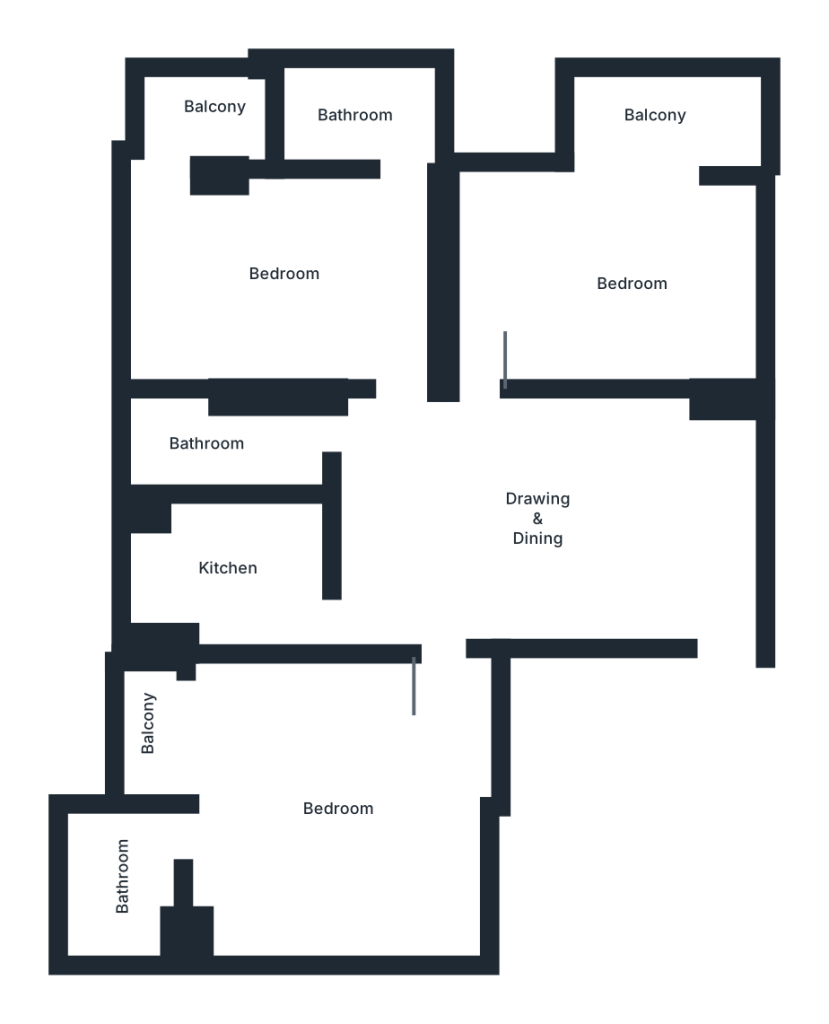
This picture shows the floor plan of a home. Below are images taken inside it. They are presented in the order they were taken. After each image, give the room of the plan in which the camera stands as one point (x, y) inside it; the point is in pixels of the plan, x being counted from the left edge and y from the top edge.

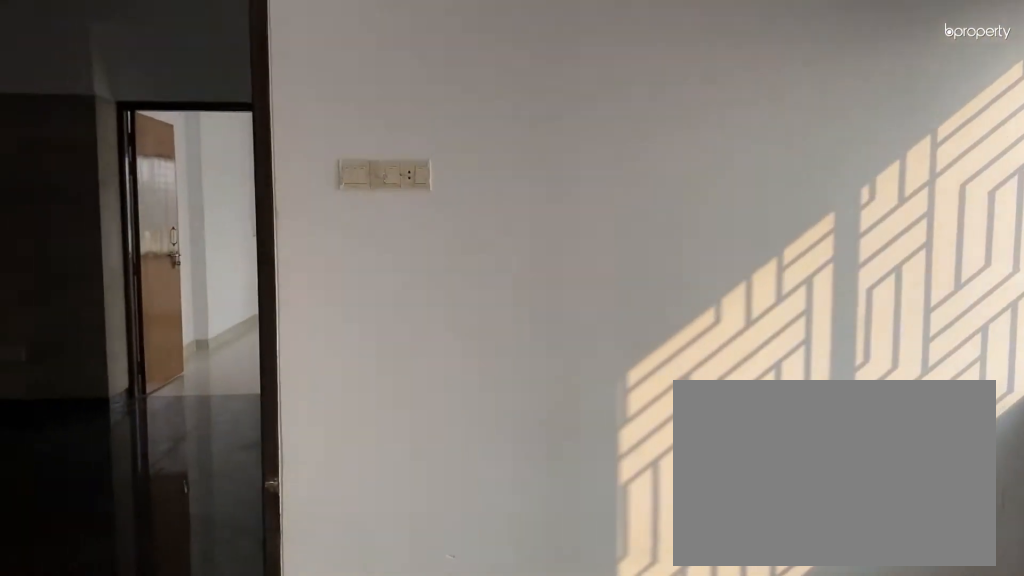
(292, 269)
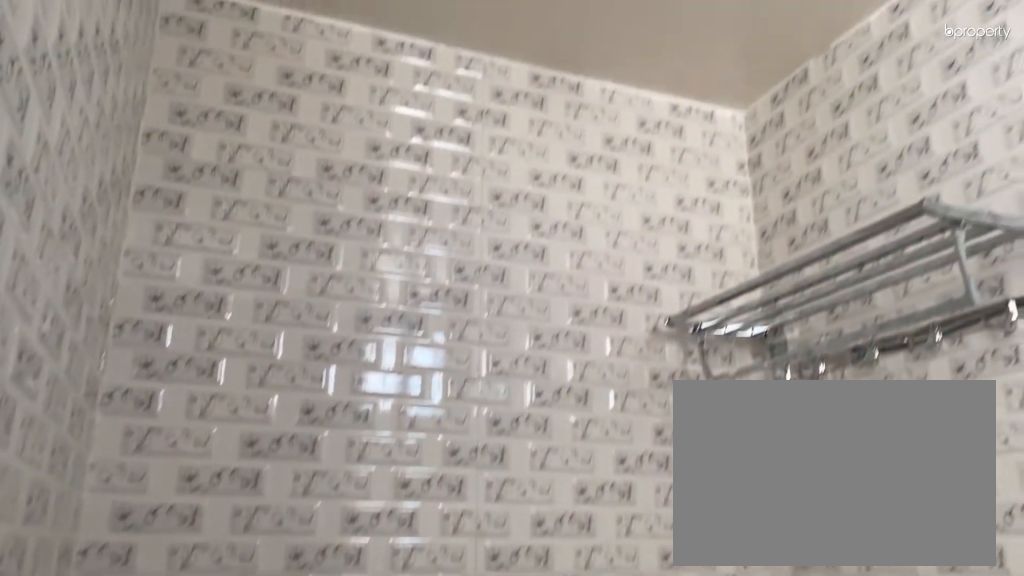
(354, 109)
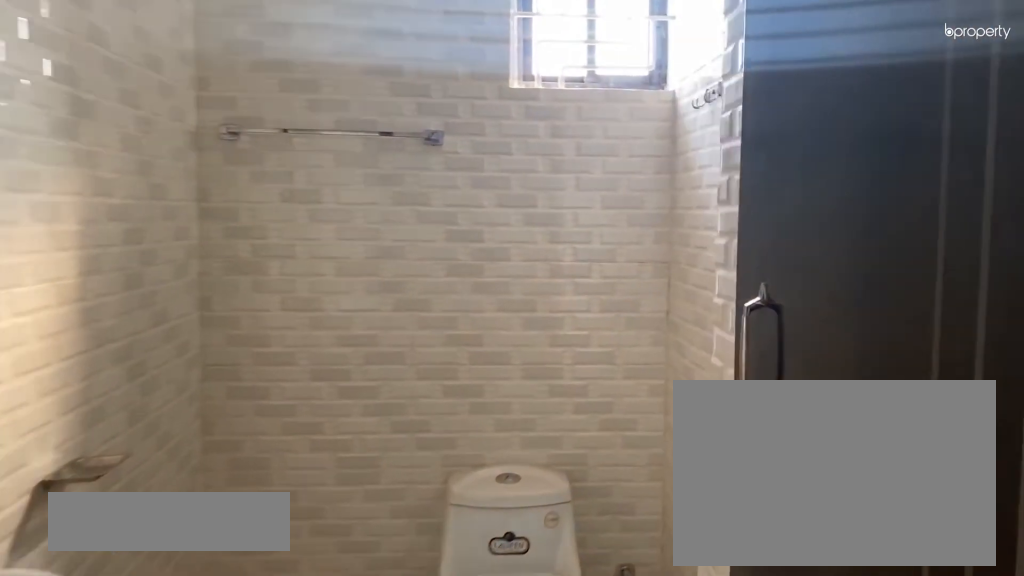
(226, 443)
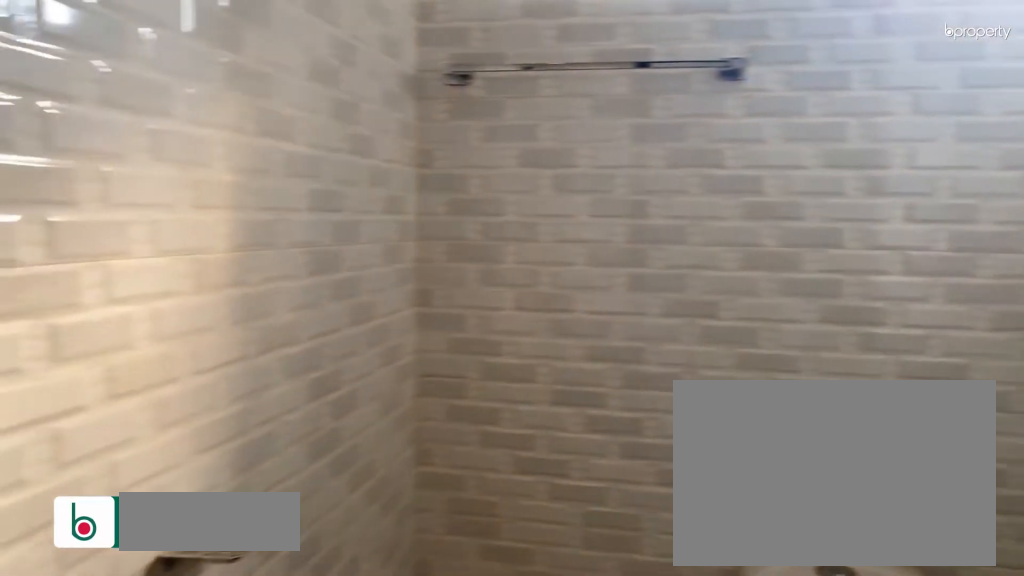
(226, 443)
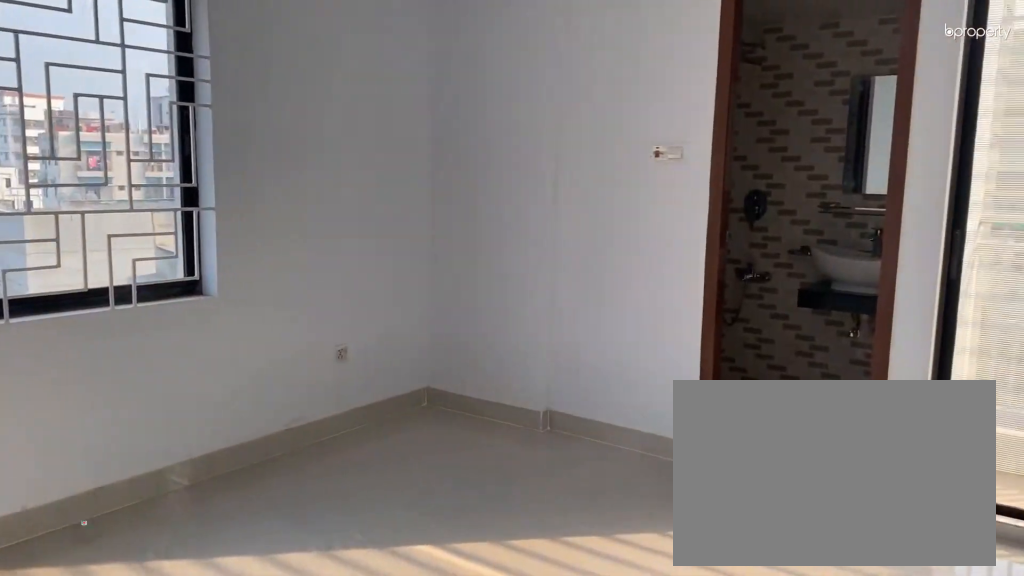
(342, 812)
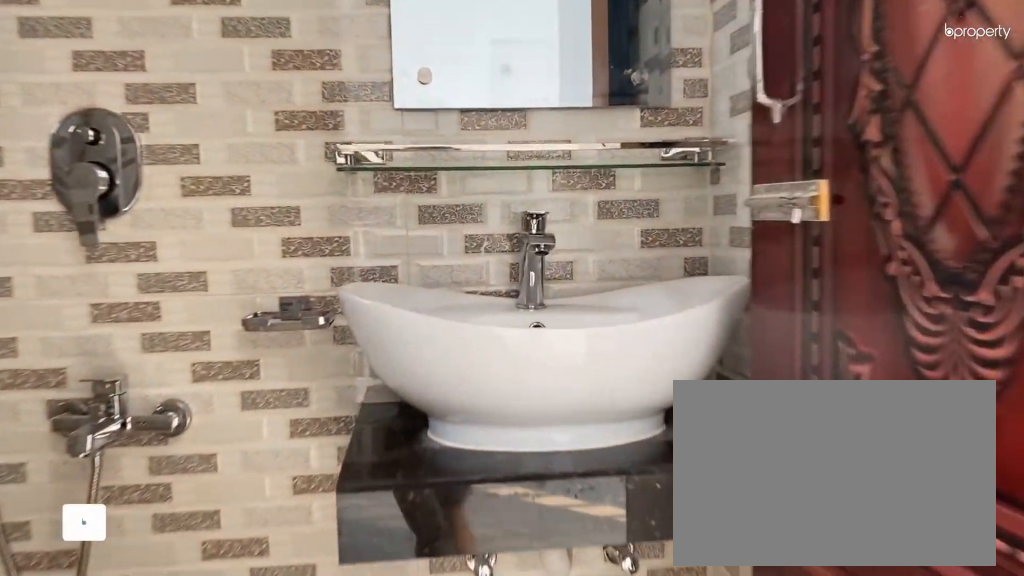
(121, 863)
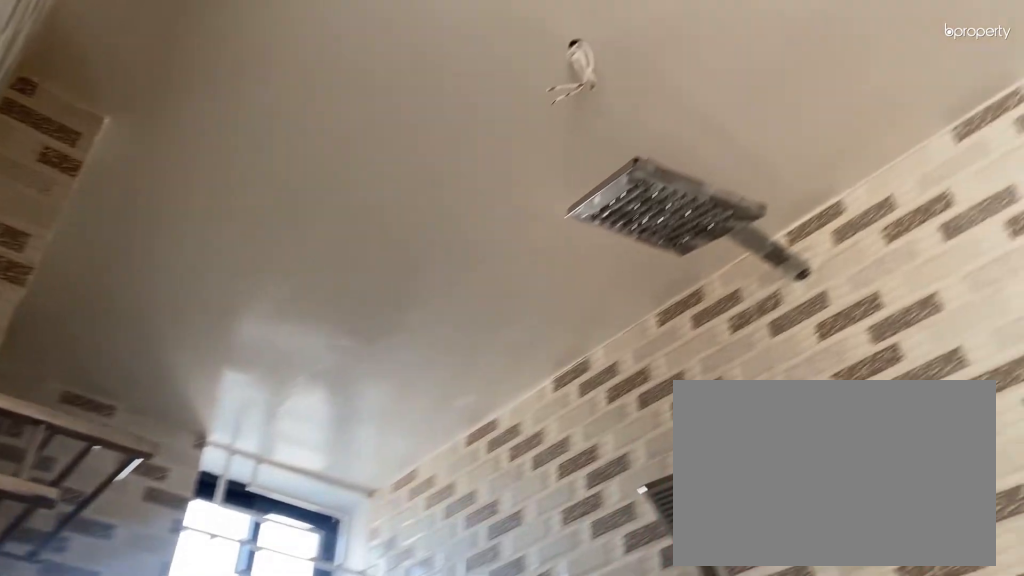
(121, 863)
